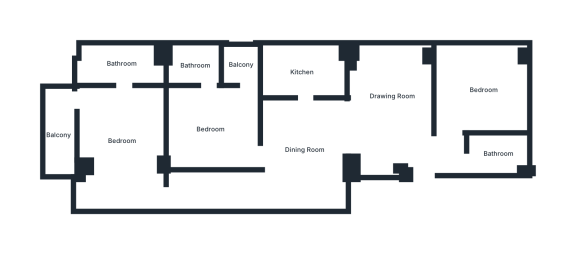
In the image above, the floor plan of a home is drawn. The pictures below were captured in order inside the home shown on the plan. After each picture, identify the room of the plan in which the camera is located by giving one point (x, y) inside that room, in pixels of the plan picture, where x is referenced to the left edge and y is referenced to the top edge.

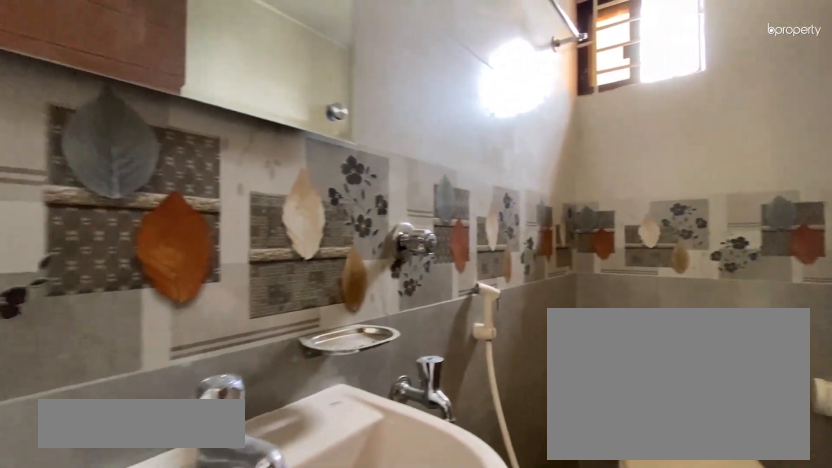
(500, 154)
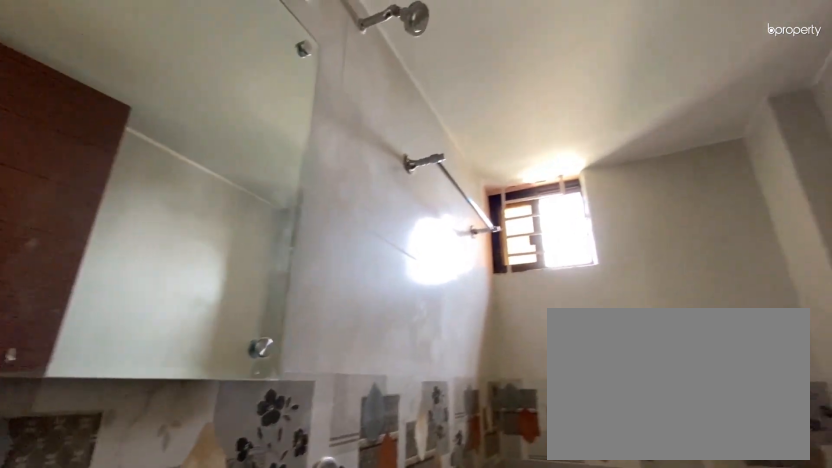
(500, 154)
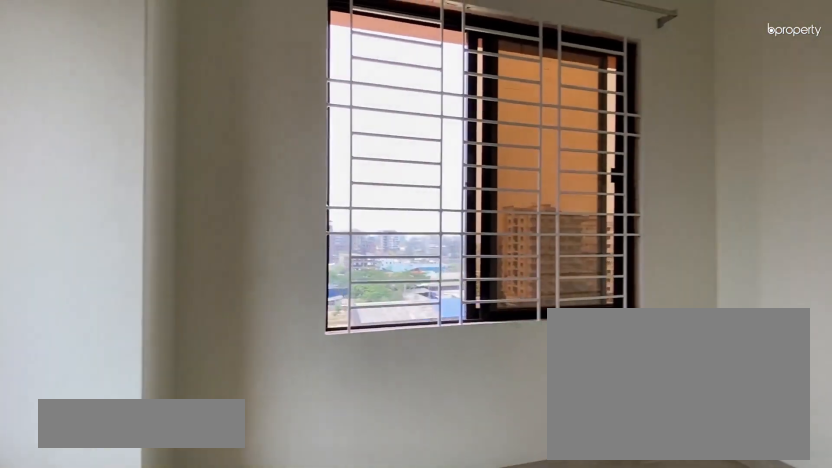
(483, 90)
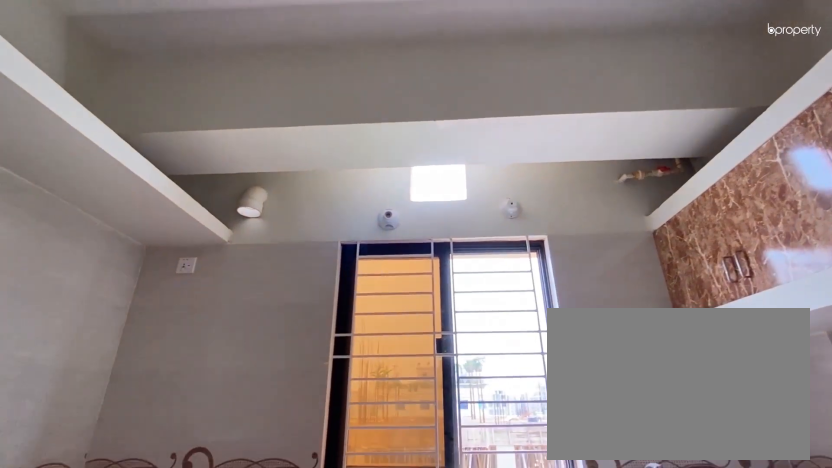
(301, 72)
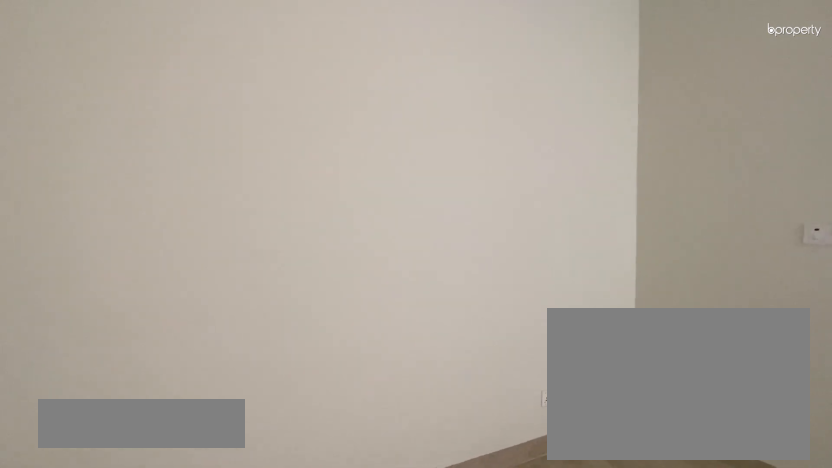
(210, 130)
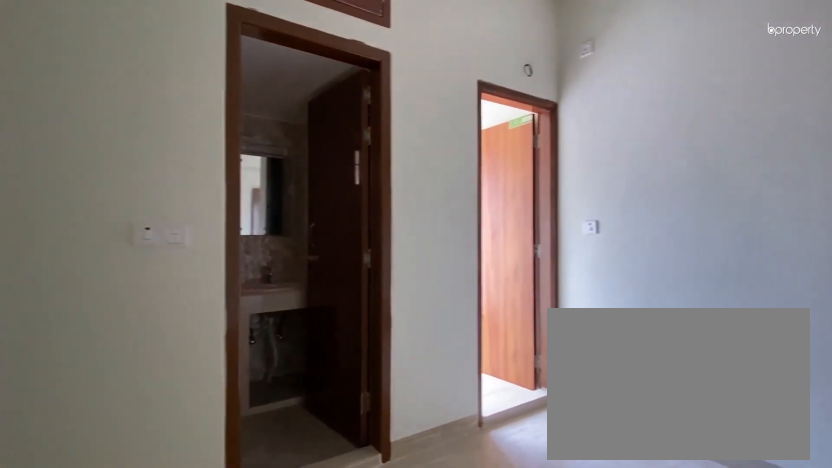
(210, 130)
